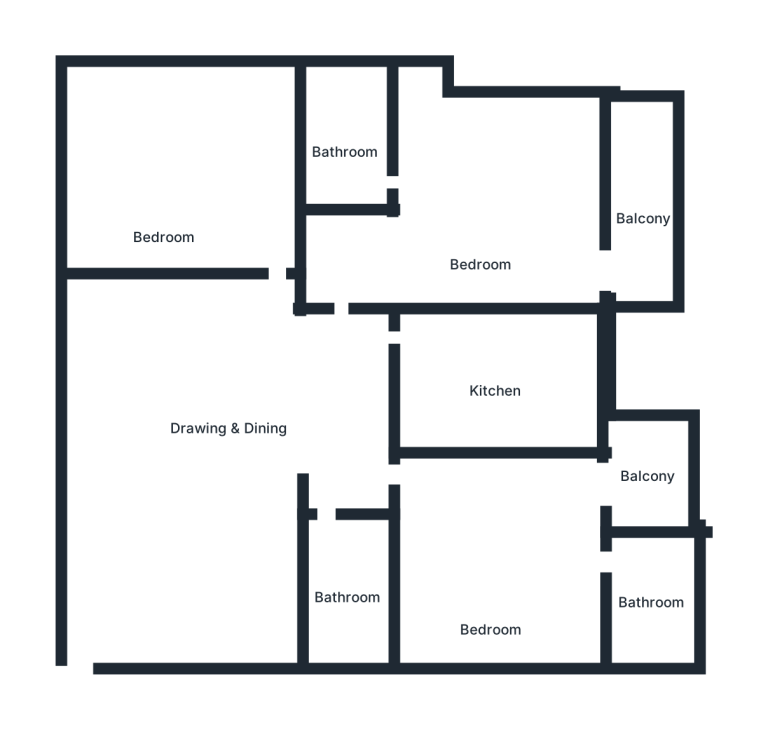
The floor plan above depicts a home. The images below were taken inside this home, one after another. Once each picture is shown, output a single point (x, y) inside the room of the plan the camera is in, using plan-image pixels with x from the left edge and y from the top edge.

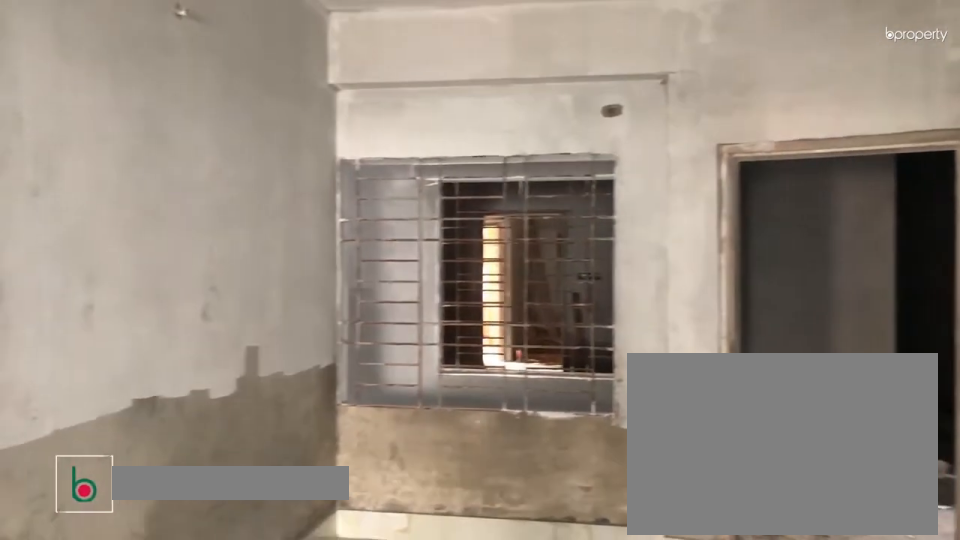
(230, 416)
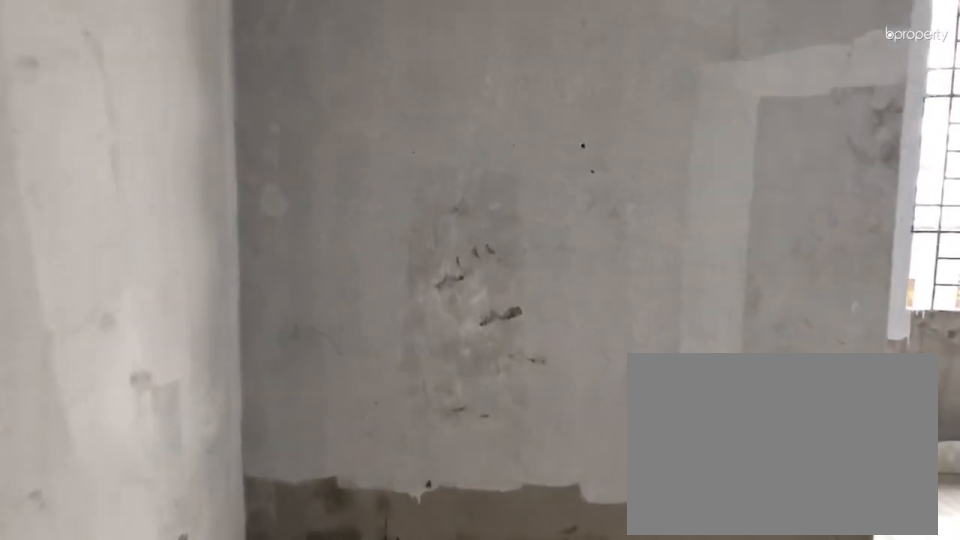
(388, 262)
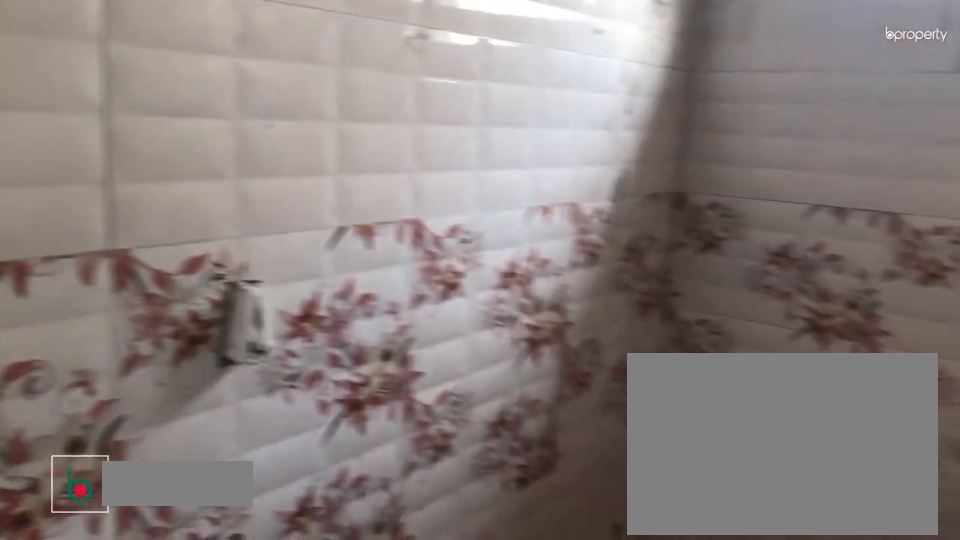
(343, 143)
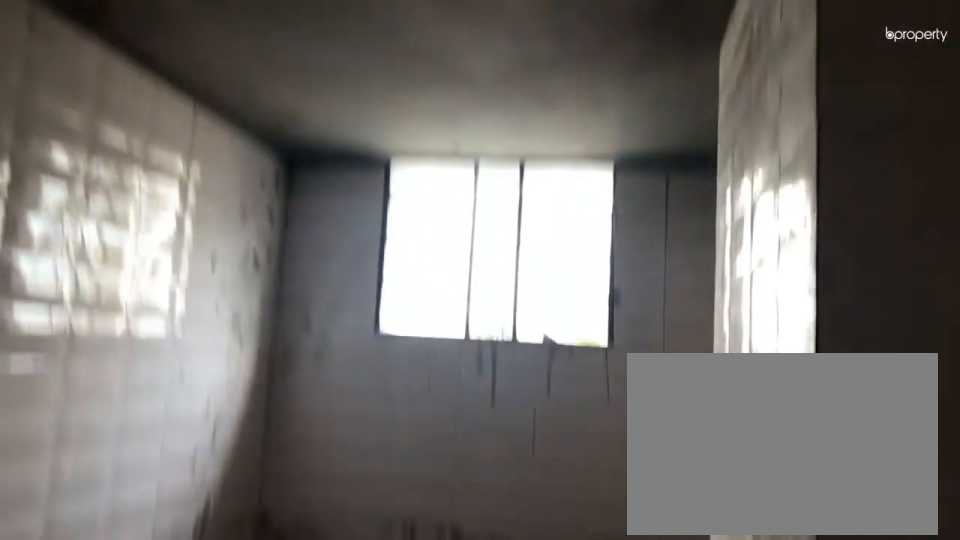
(343, 143)
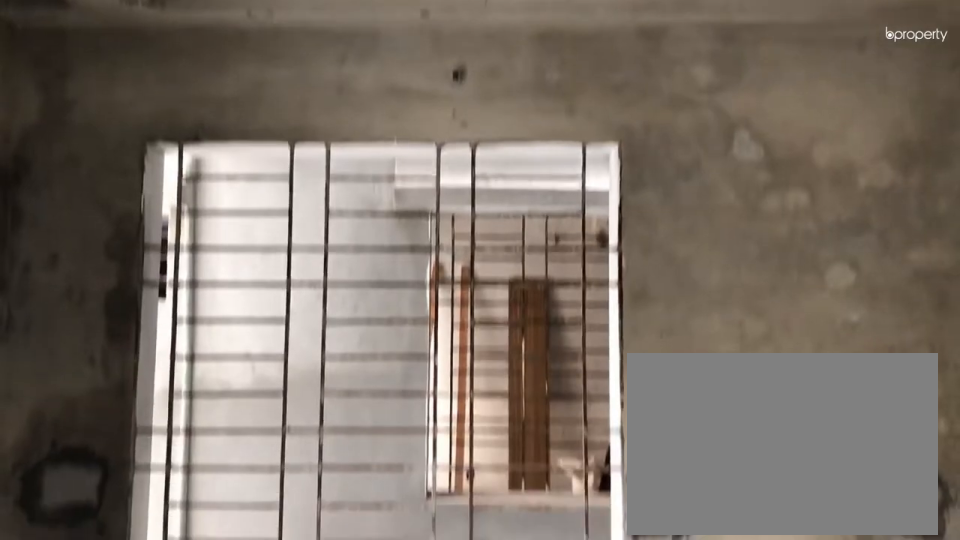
(496, 575)
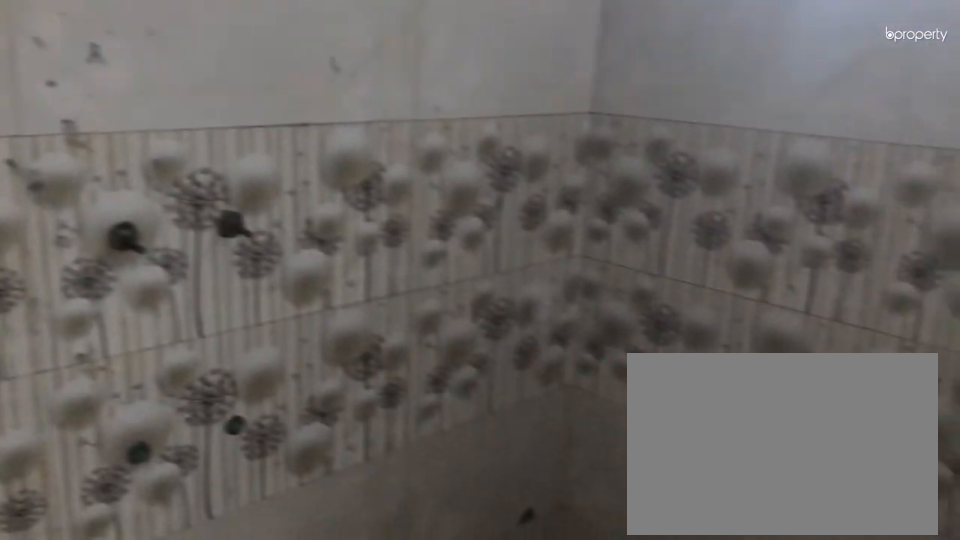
(648, 602)
